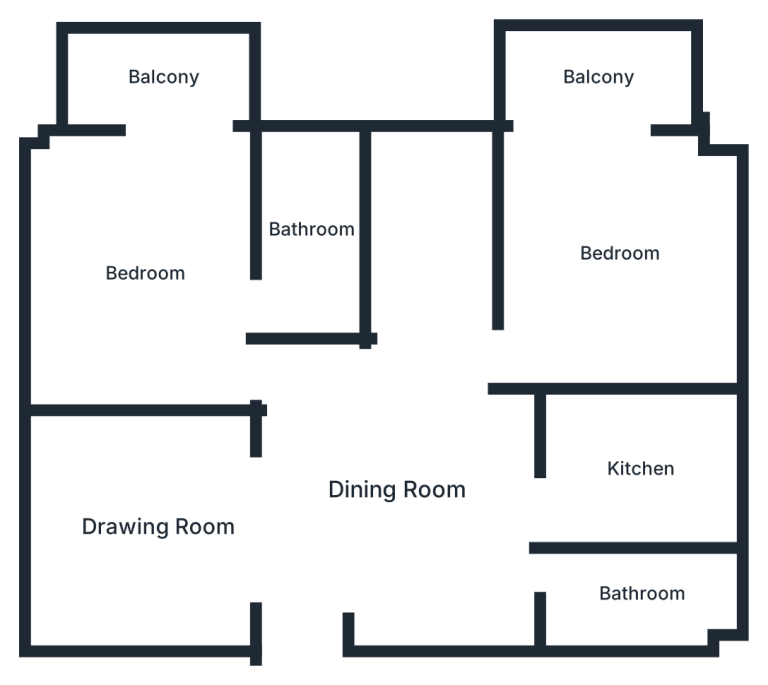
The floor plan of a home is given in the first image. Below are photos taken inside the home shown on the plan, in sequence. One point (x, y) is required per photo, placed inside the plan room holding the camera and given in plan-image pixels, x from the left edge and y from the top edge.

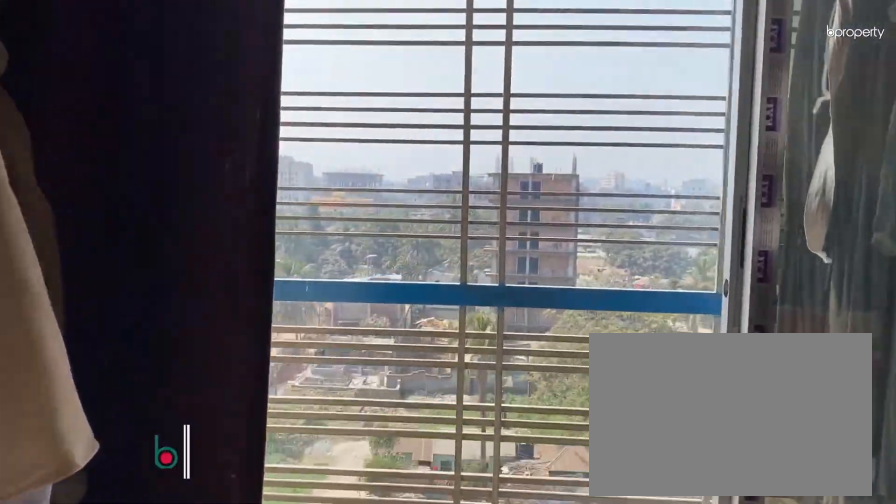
(601, 79)
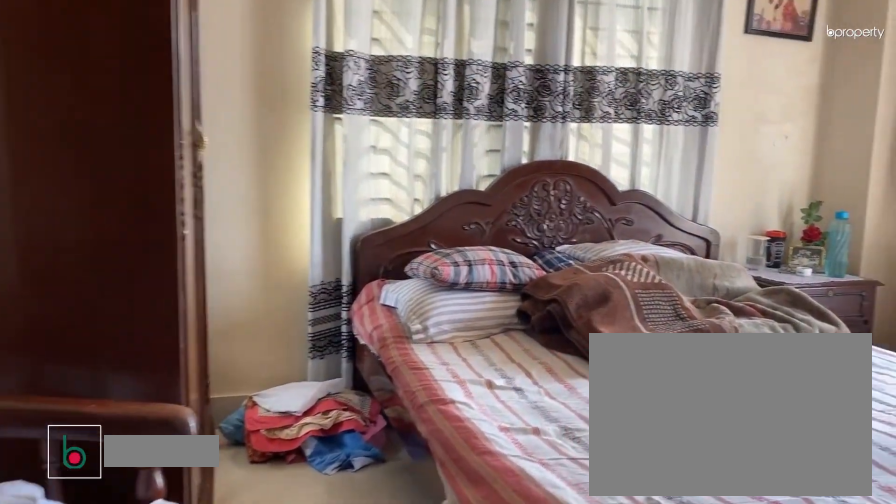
(145, 272)
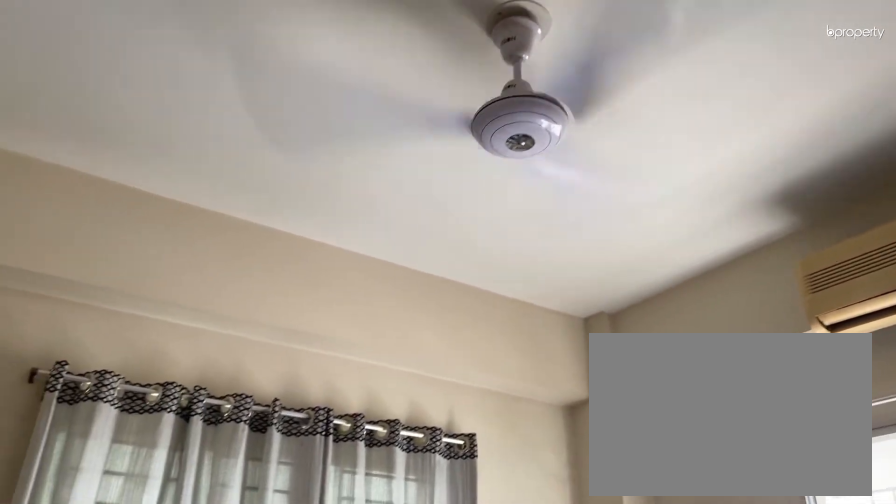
(145, 273)
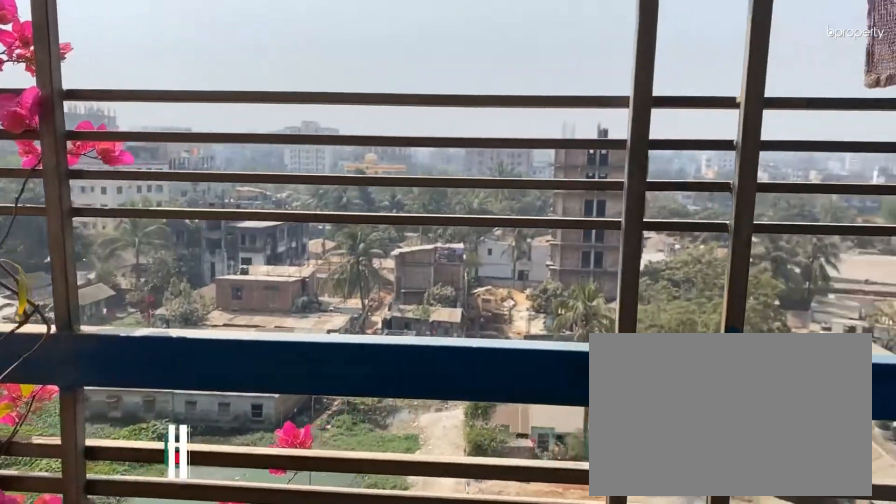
(163, 70)
